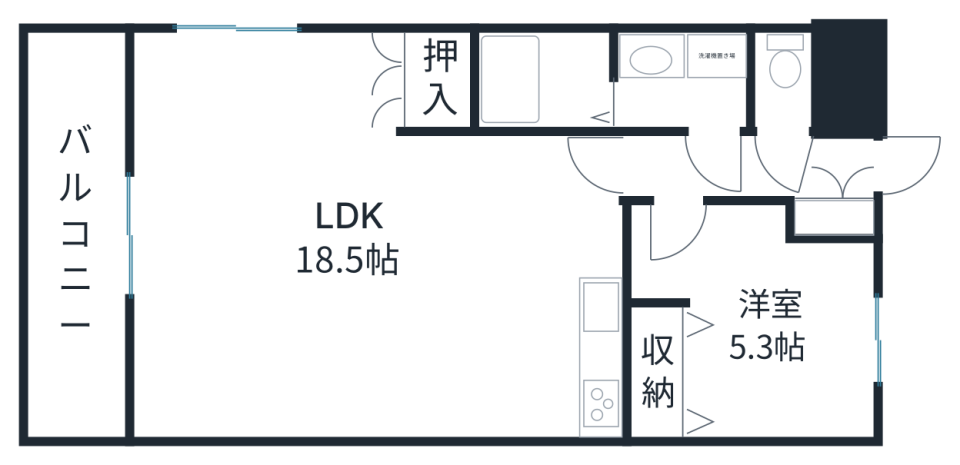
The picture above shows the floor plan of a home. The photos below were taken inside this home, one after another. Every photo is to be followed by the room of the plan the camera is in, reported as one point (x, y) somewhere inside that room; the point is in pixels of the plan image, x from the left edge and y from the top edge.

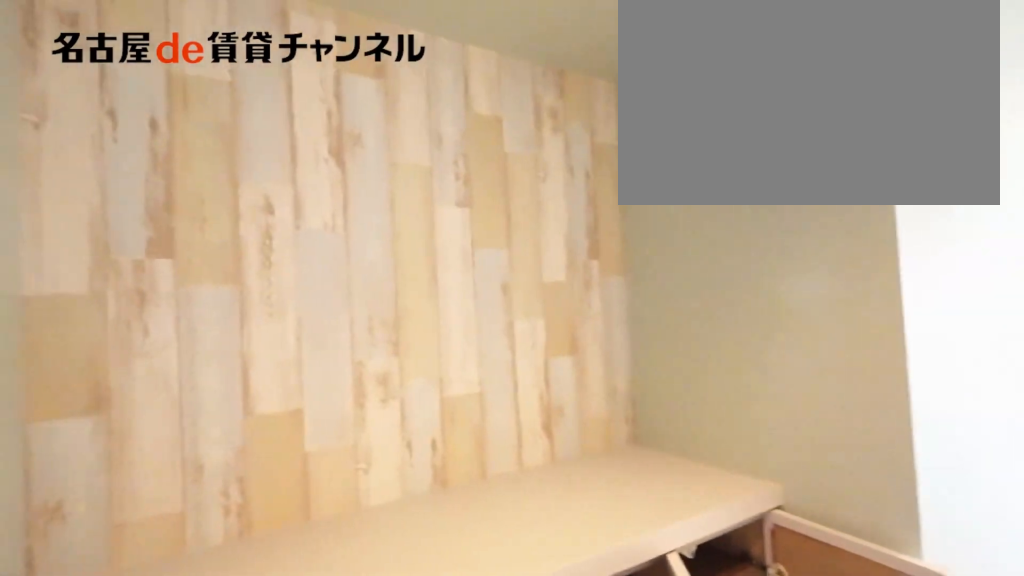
(841, 189)
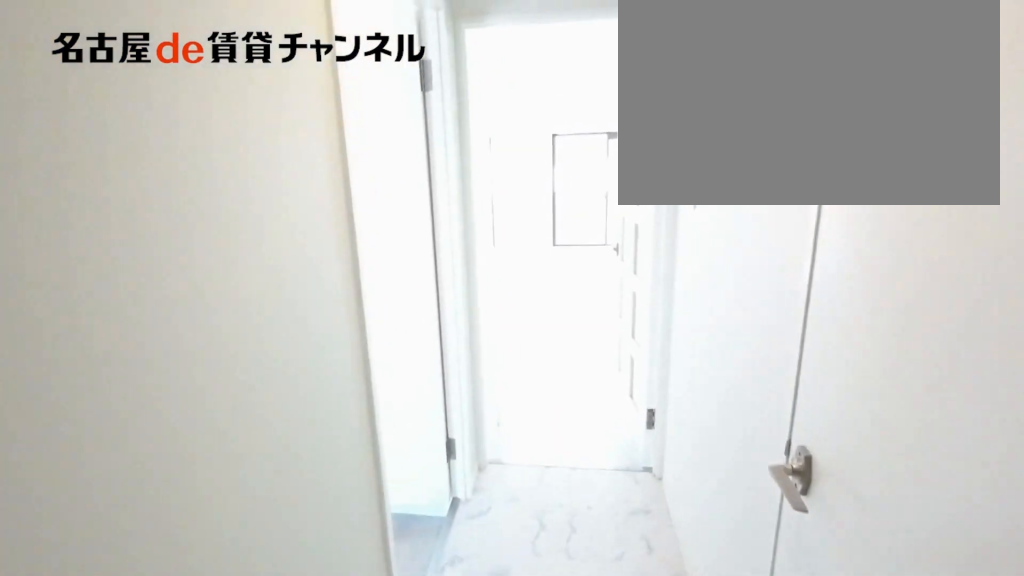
(716, 167)
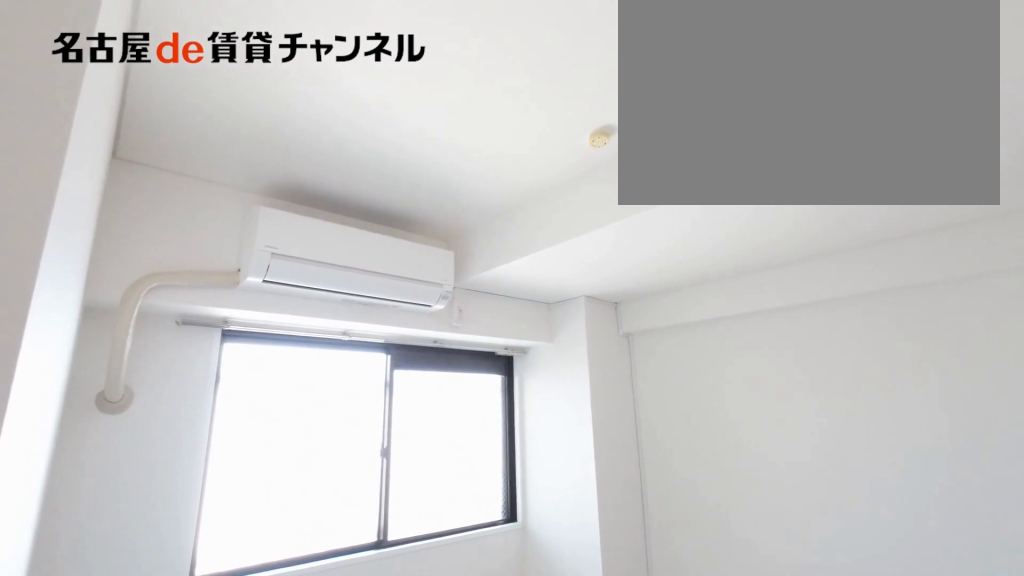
(752, 325)
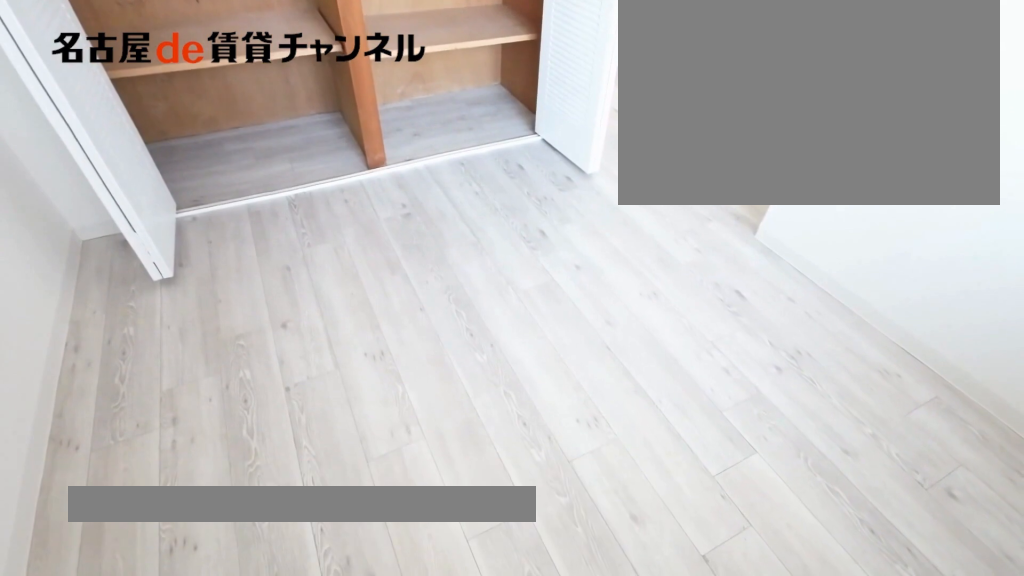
(752, 325)
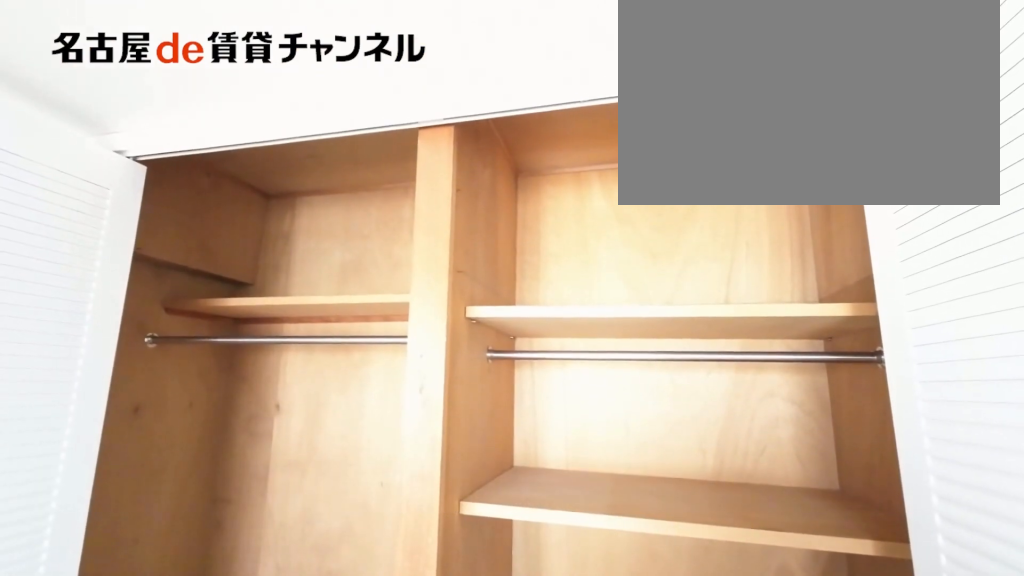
(652, 368)
